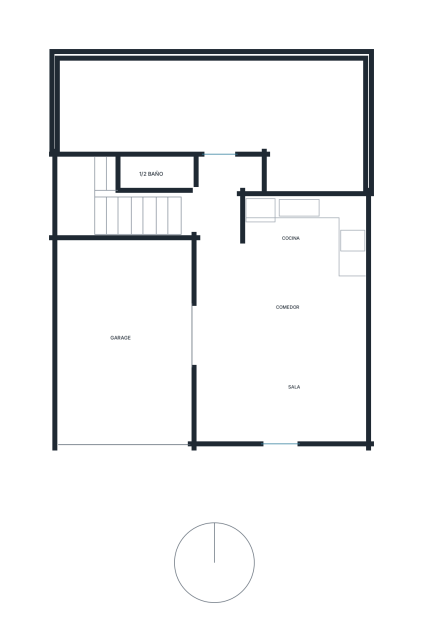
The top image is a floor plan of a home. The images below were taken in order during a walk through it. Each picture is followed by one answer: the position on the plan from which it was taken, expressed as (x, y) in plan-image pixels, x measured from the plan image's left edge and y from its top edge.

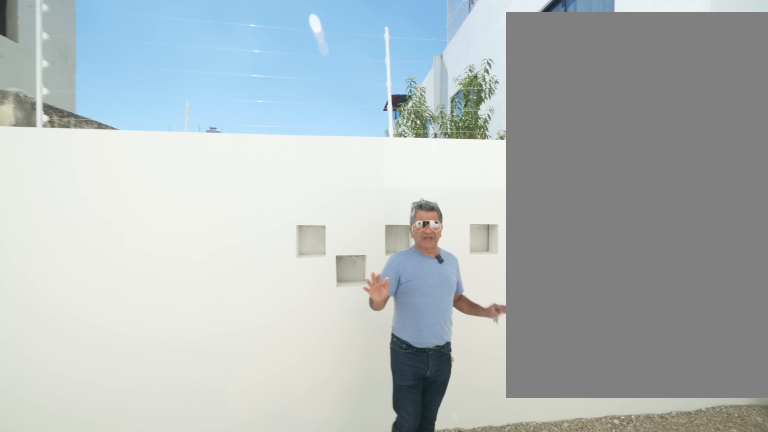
(215, 143)
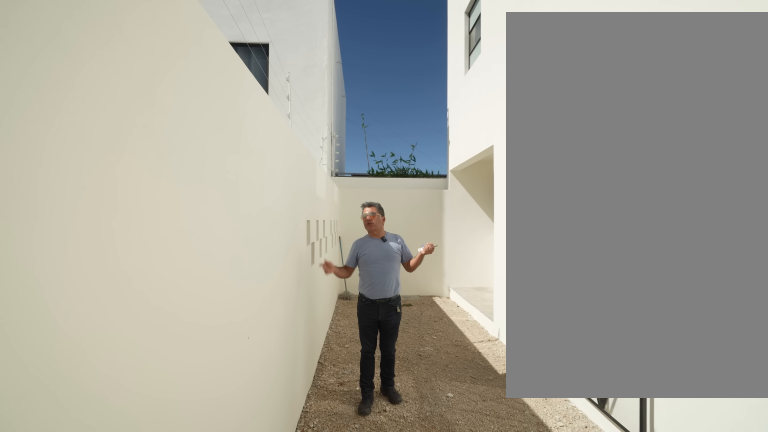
(155, 116)
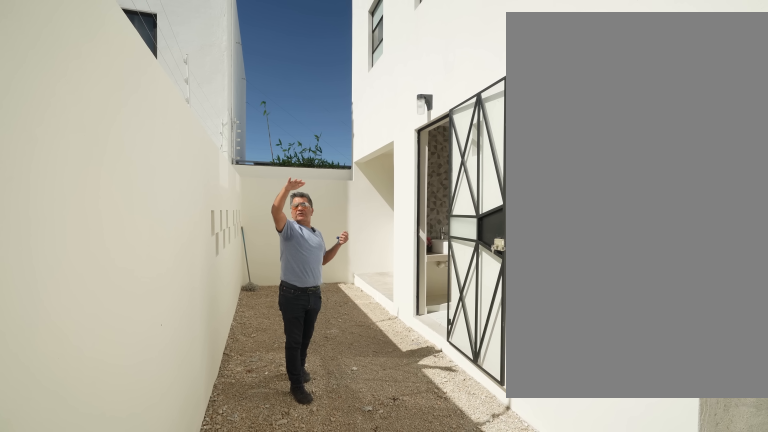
(86, 113)
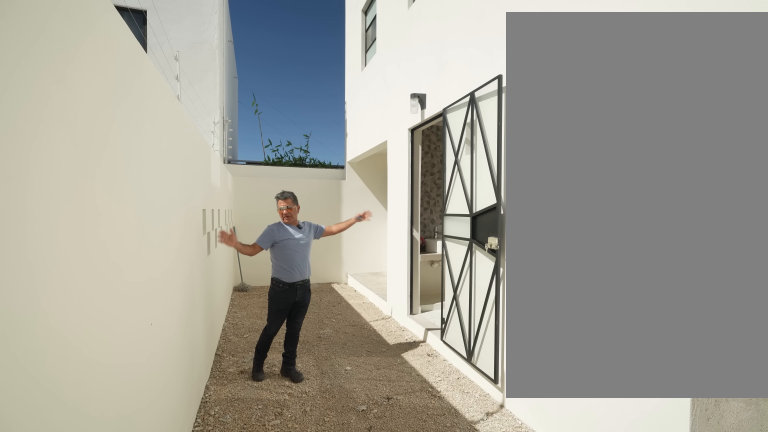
(81, 110)
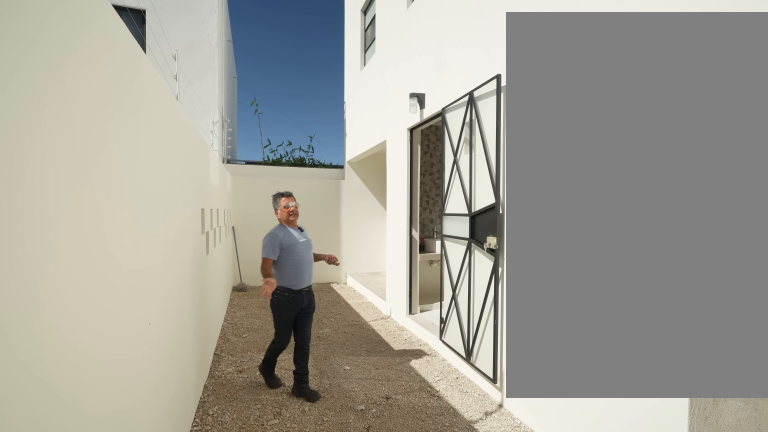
(81, 110)
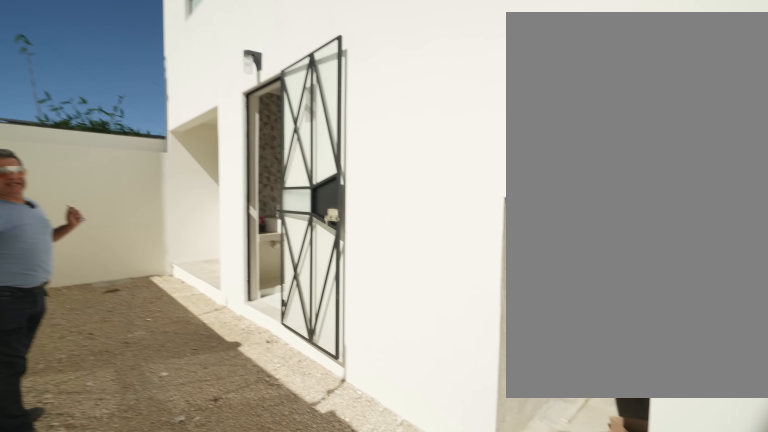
(81, 110)
